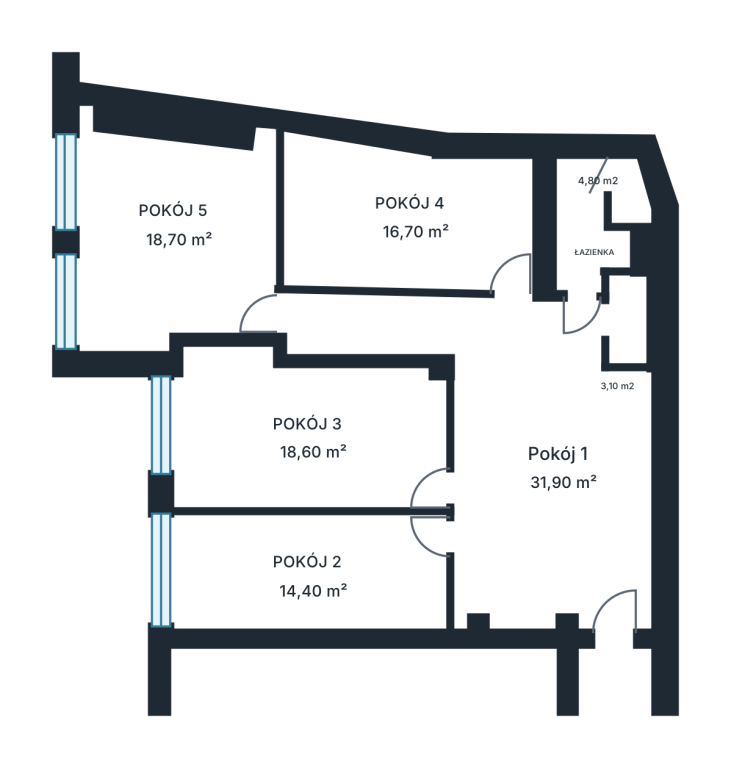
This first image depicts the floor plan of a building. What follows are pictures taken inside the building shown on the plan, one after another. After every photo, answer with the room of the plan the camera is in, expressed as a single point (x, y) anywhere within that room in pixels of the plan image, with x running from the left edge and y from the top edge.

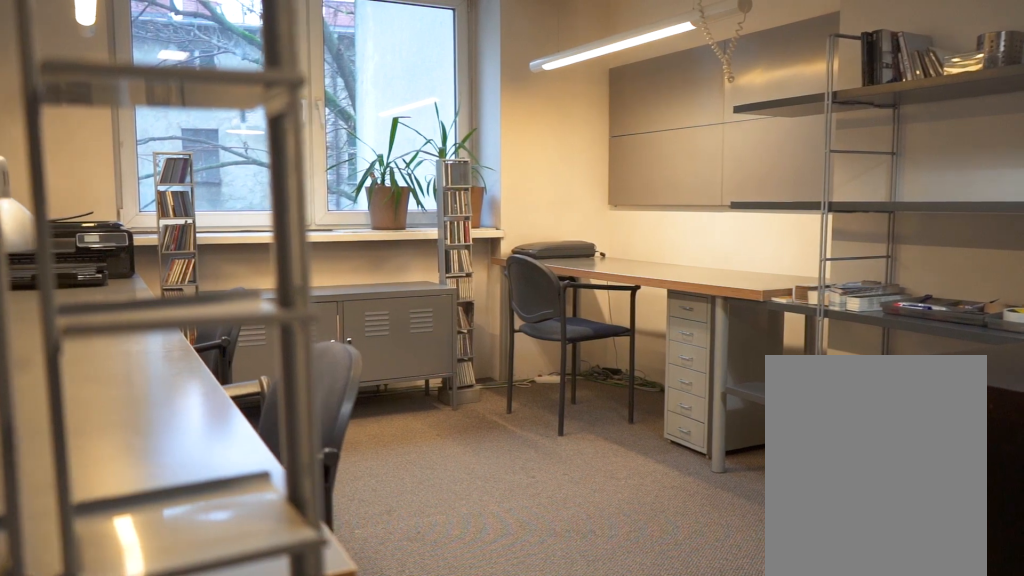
(320, 427)
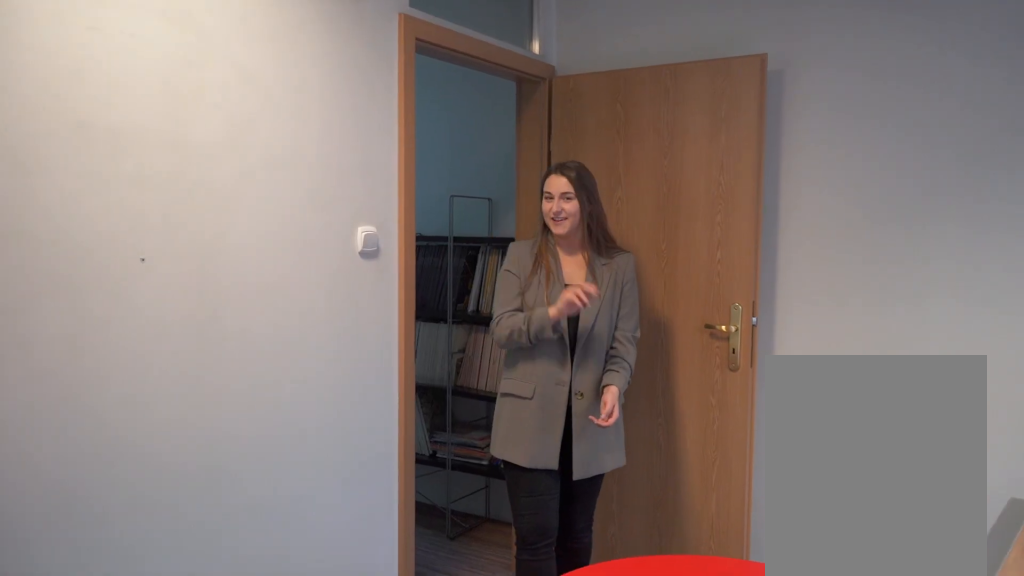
(168, 237)
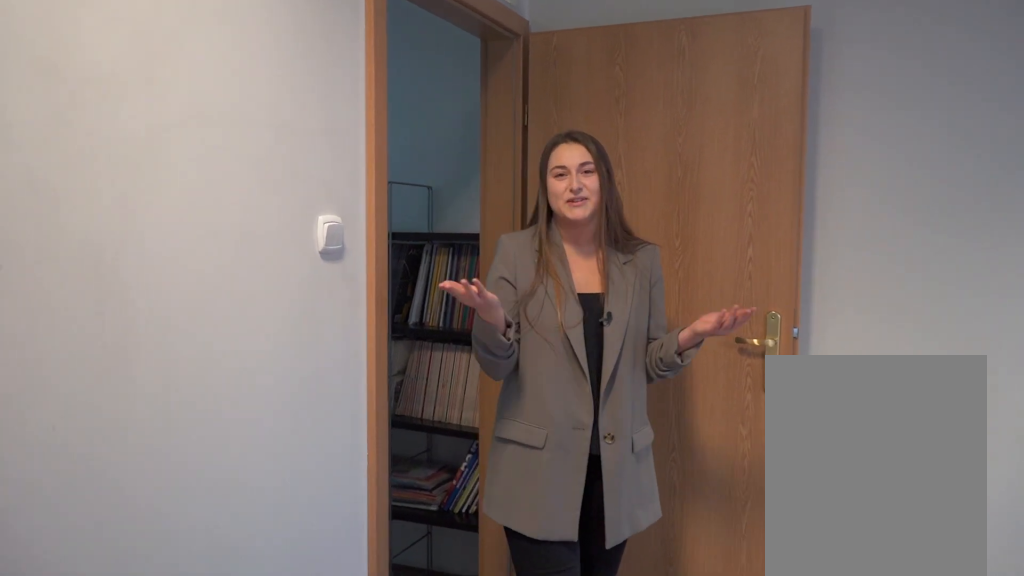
(168, 237)
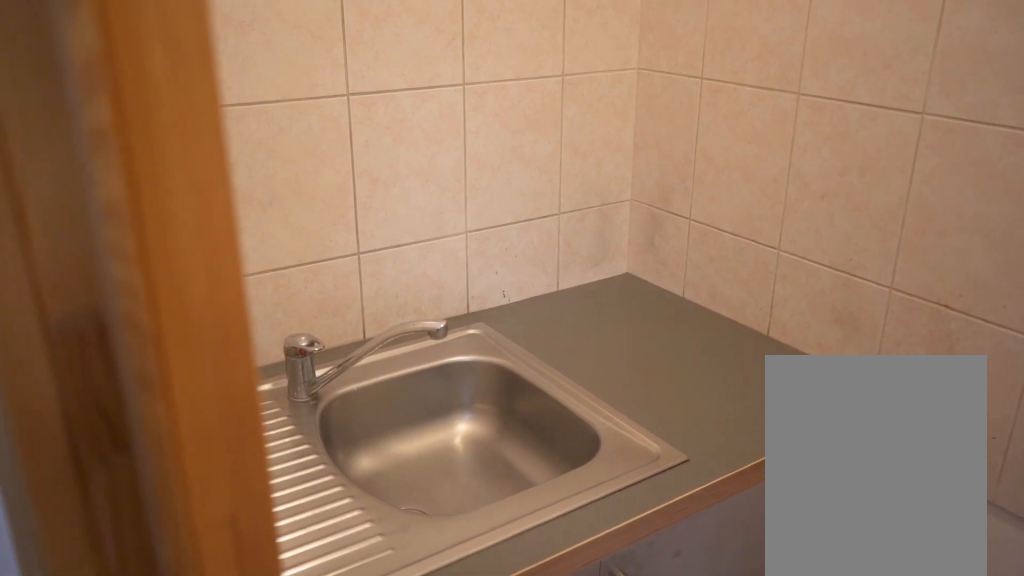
(629, 320)
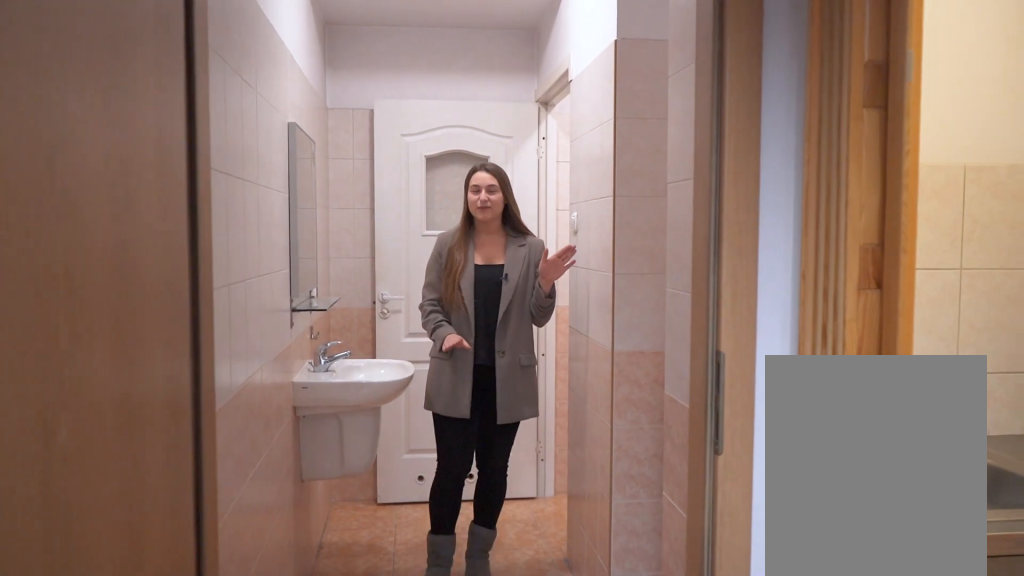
(594, 225)
